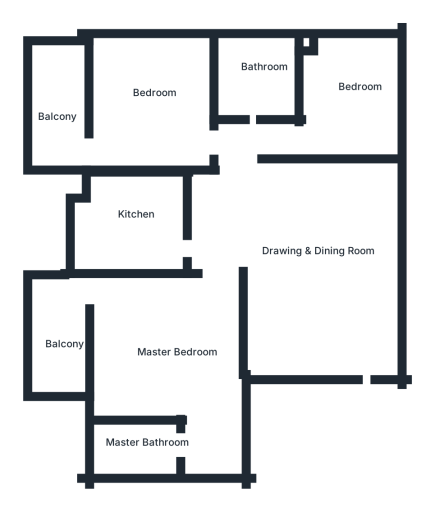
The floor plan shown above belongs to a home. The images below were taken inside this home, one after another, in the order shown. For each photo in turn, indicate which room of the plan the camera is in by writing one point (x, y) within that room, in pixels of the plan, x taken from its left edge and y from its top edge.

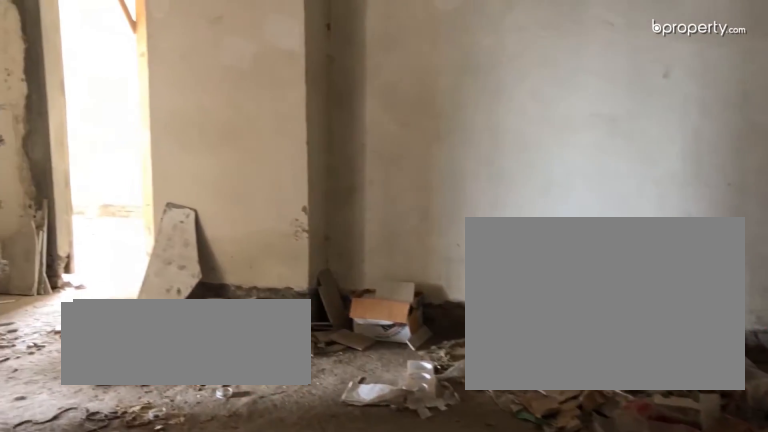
(333, 272)
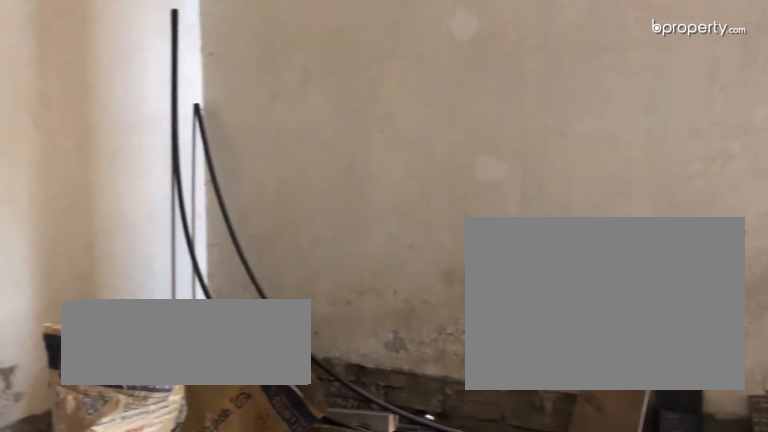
(331, 257)
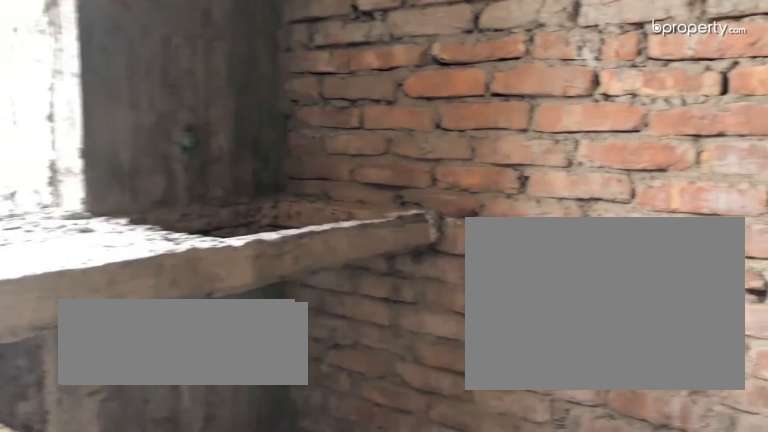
(132, 225)
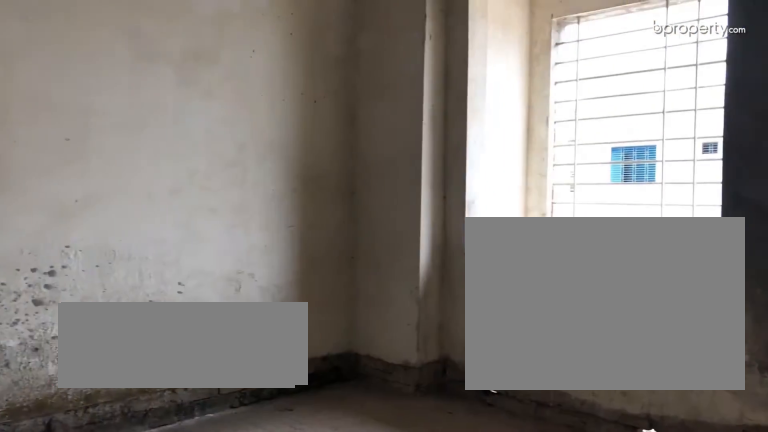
(184, 346)
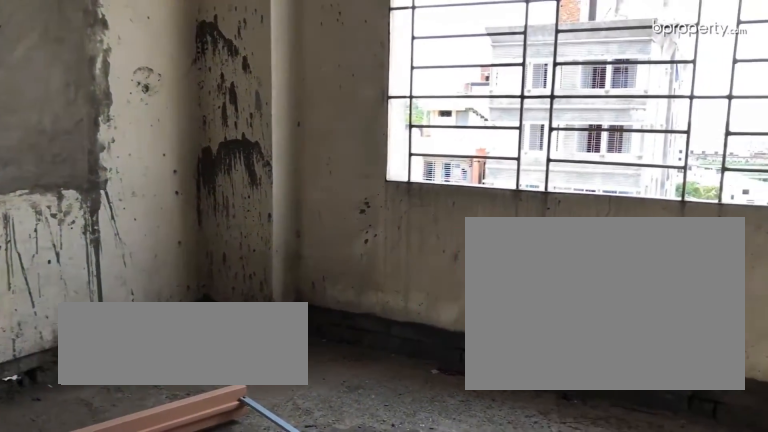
(155, 116)
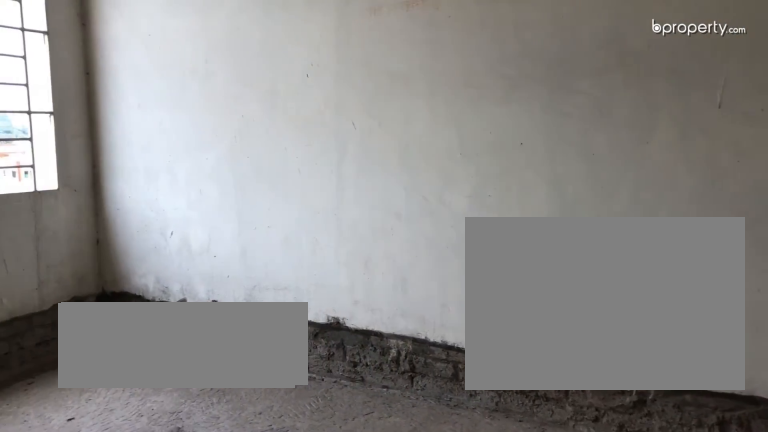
(353, 102)
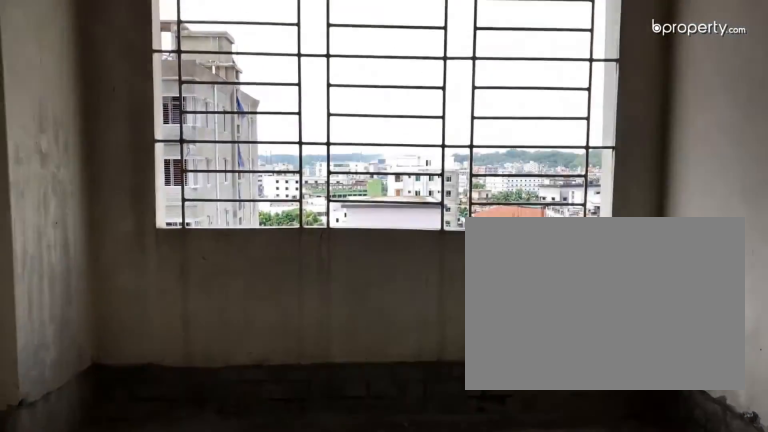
(353, 102)
